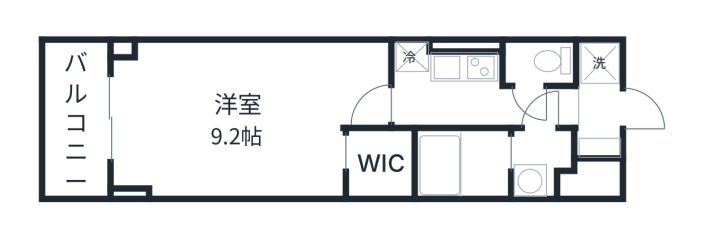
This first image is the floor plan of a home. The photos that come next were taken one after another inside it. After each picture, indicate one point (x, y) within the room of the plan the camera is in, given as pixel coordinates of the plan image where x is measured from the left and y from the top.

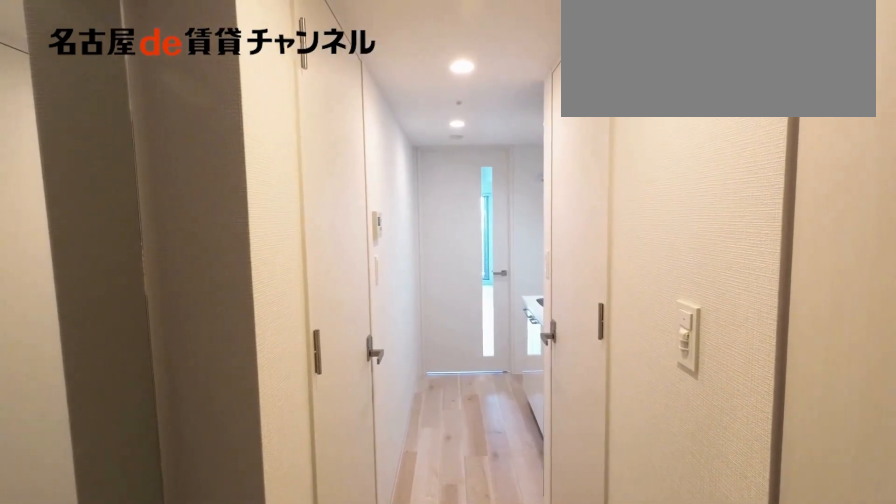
(599, 113)
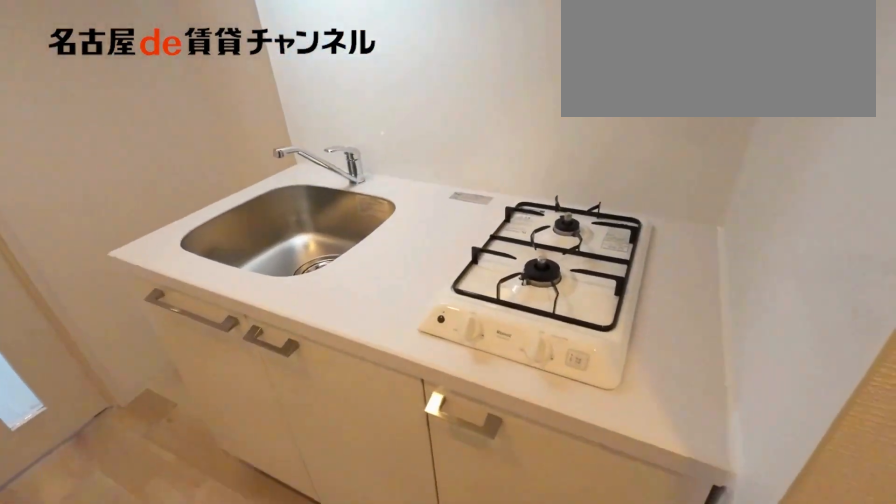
(463, 67)
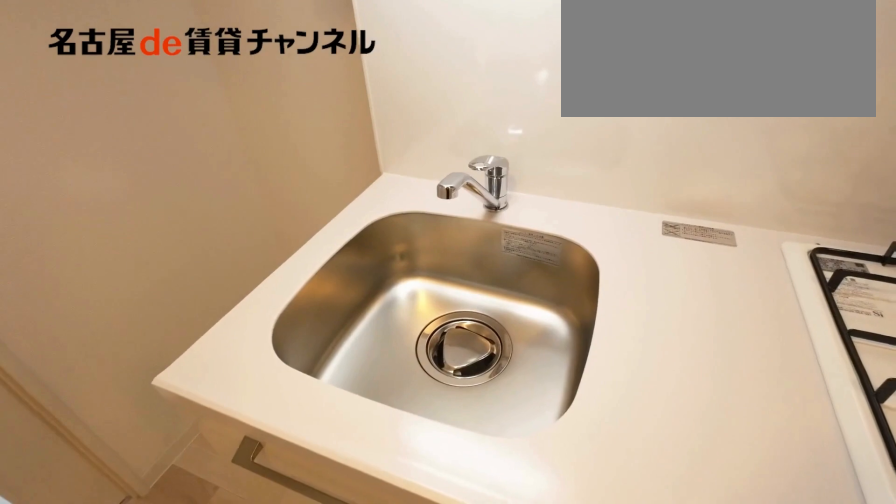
(463, 67)
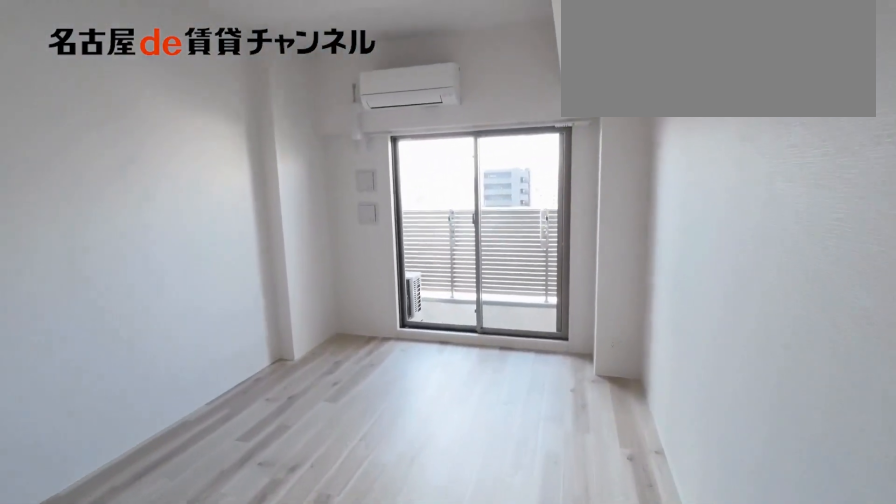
(243, 116)
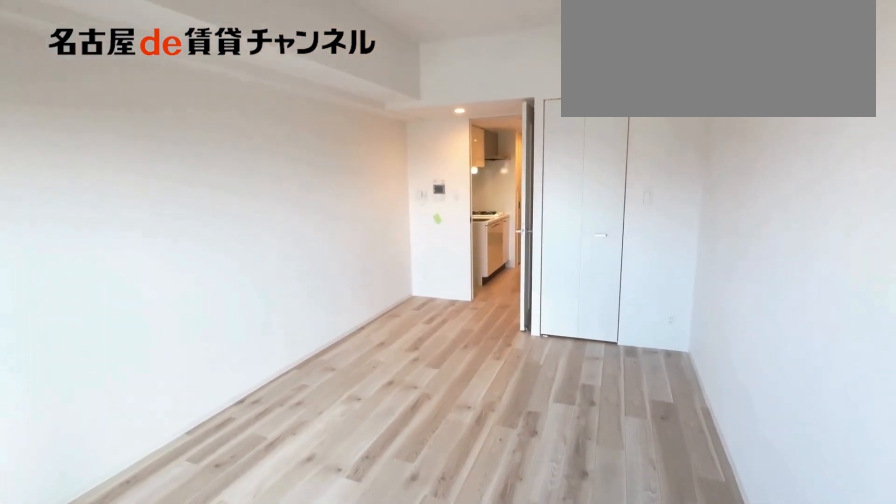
(243, 116)
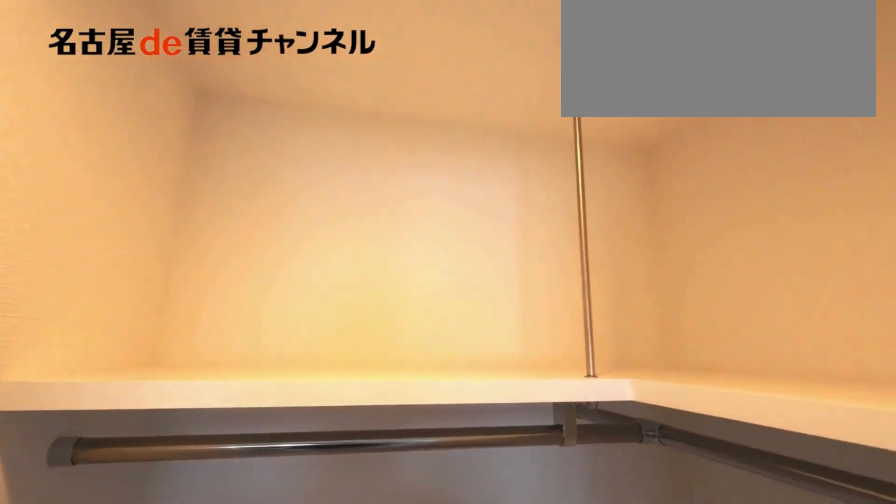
(380, 165)
